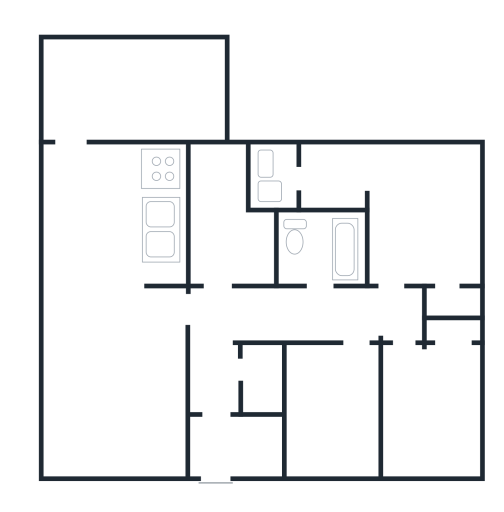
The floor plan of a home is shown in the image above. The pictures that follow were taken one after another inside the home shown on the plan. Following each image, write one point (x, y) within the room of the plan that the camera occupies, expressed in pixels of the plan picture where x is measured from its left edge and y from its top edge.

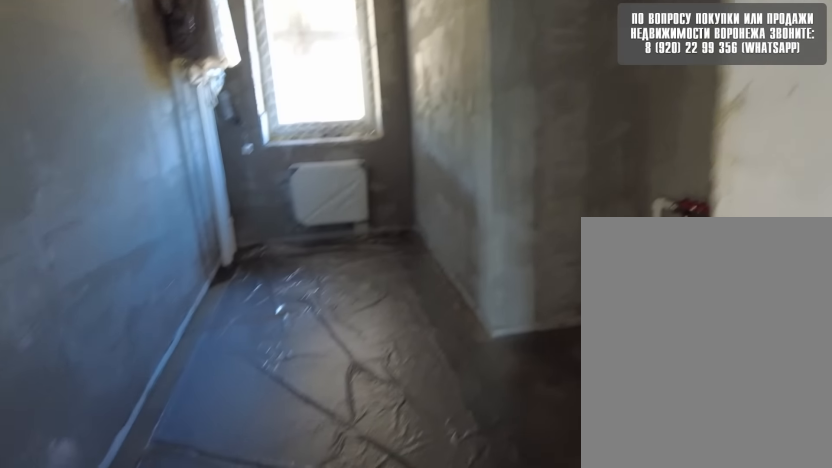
(231, 278)
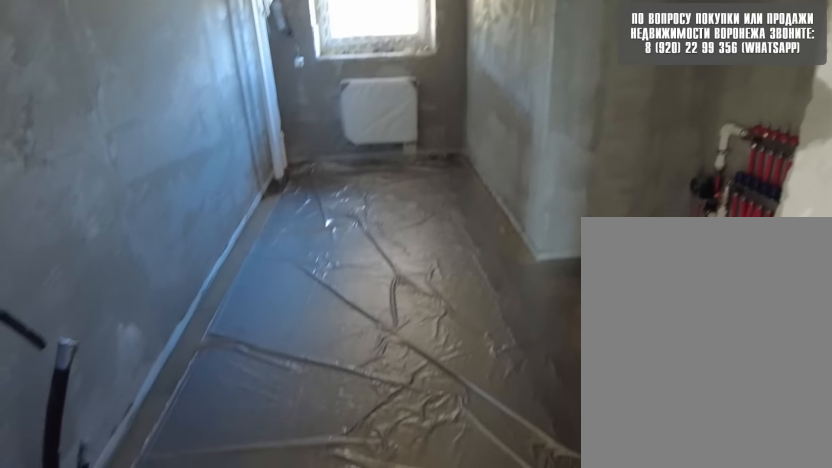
(233, 266)
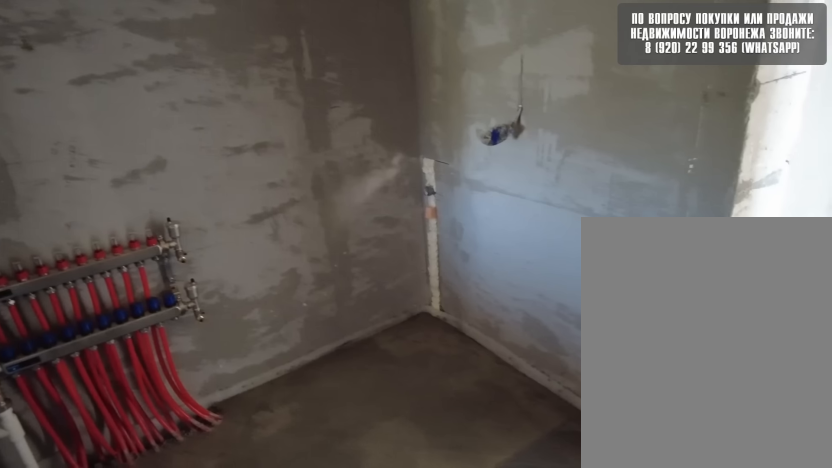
(236, 250)
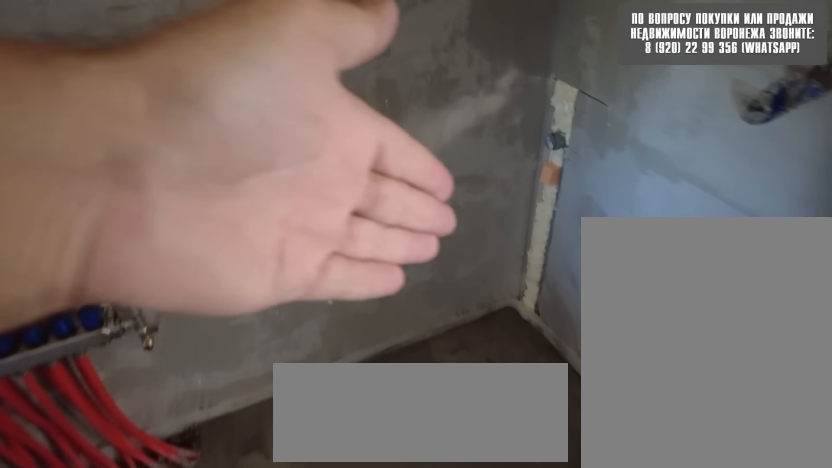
(236, 256)
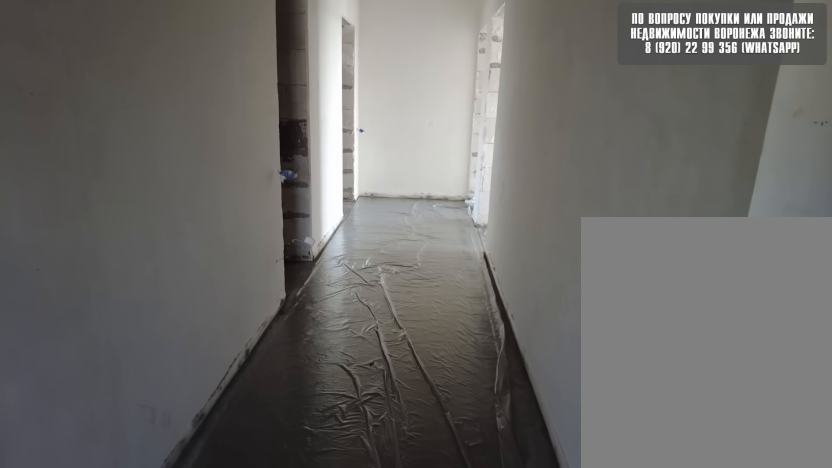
(225, 331)
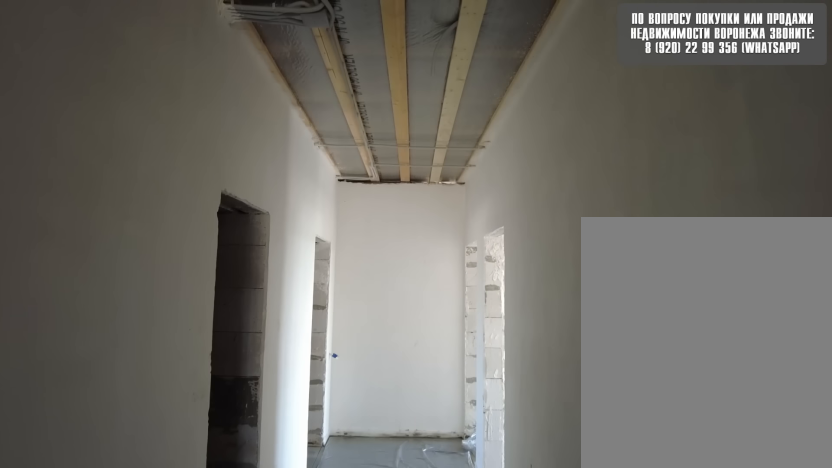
(224, 329)
